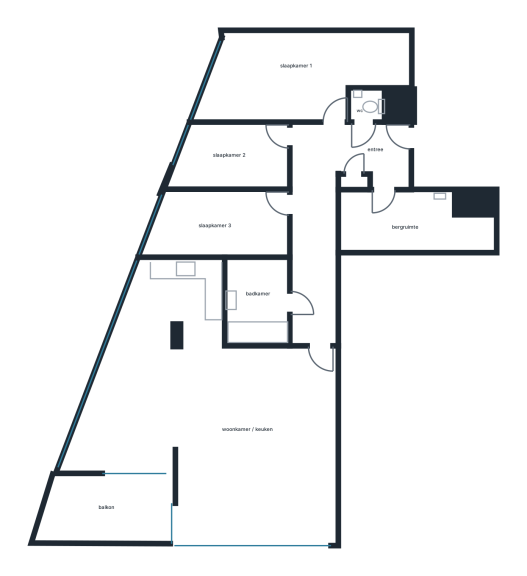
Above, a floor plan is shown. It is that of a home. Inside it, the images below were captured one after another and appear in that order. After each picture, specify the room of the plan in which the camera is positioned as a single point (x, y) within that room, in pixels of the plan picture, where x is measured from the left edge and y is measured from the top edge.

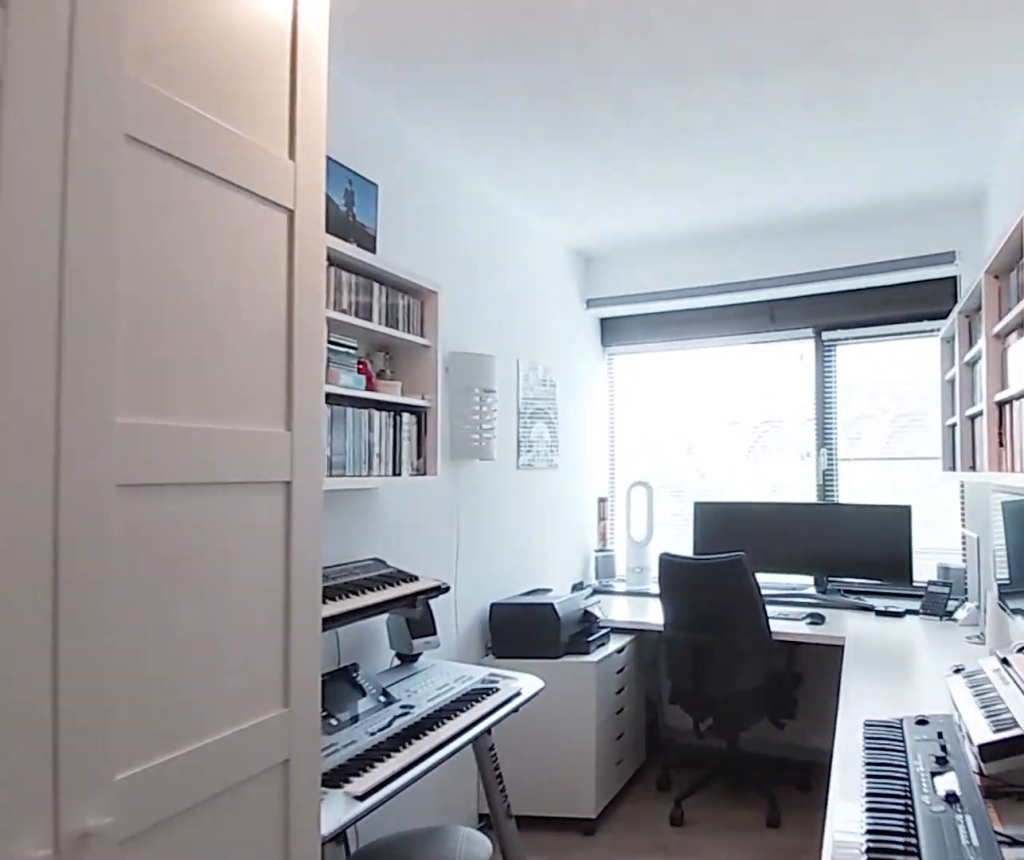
(221, 223)
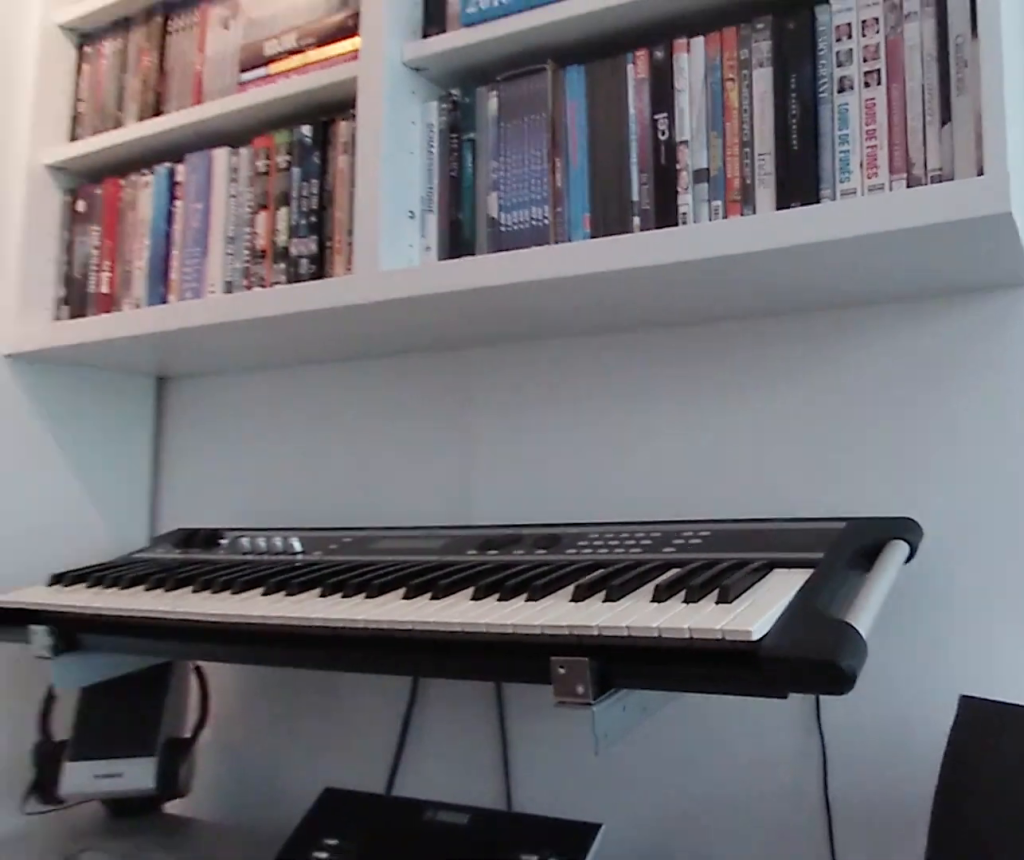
(221, 223)
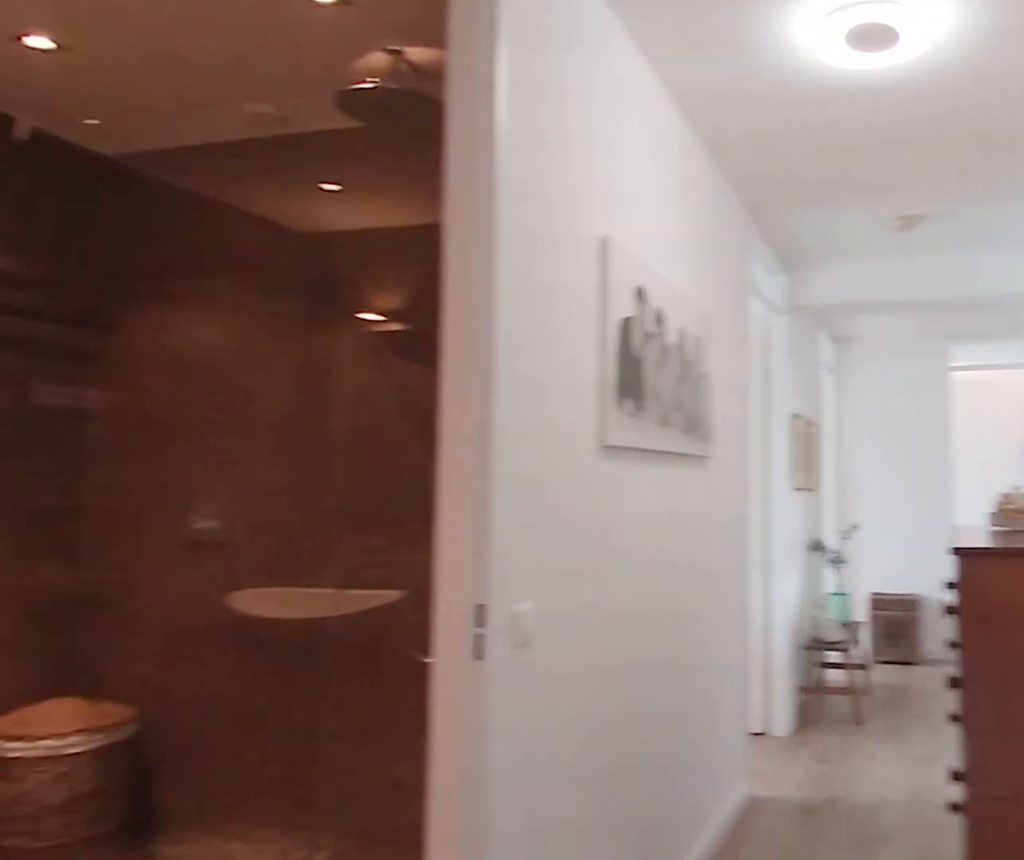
(331, 209)
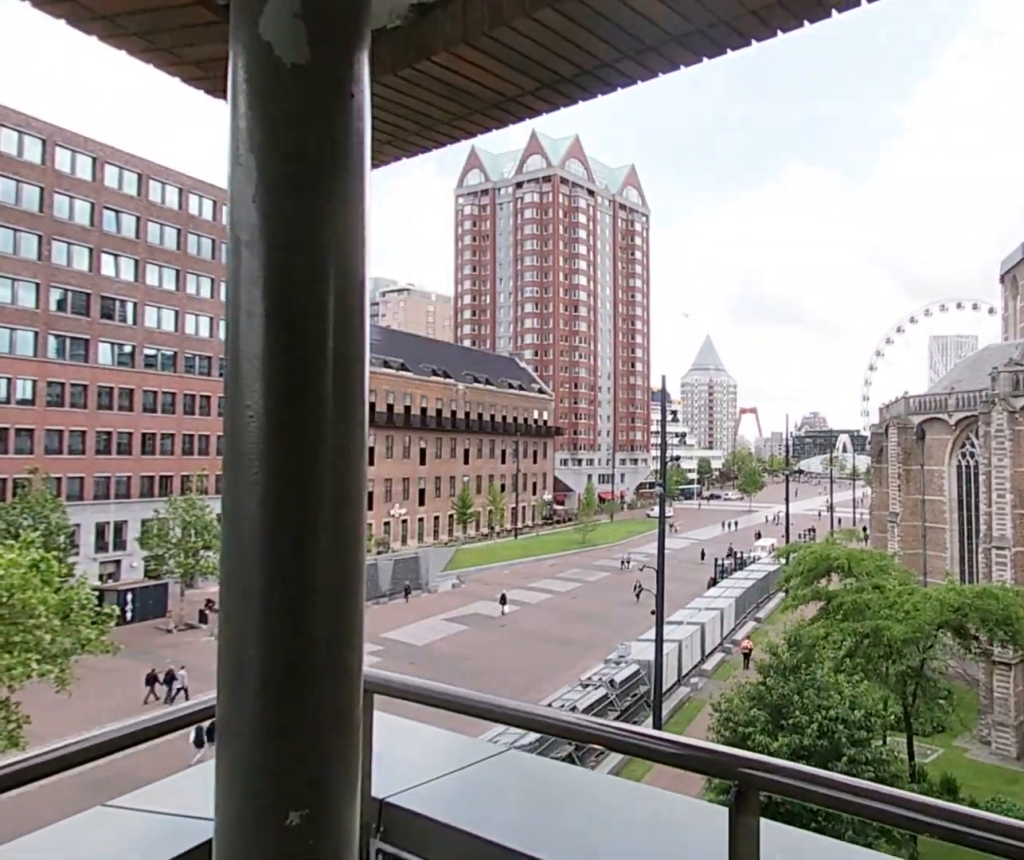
(107, 511)
